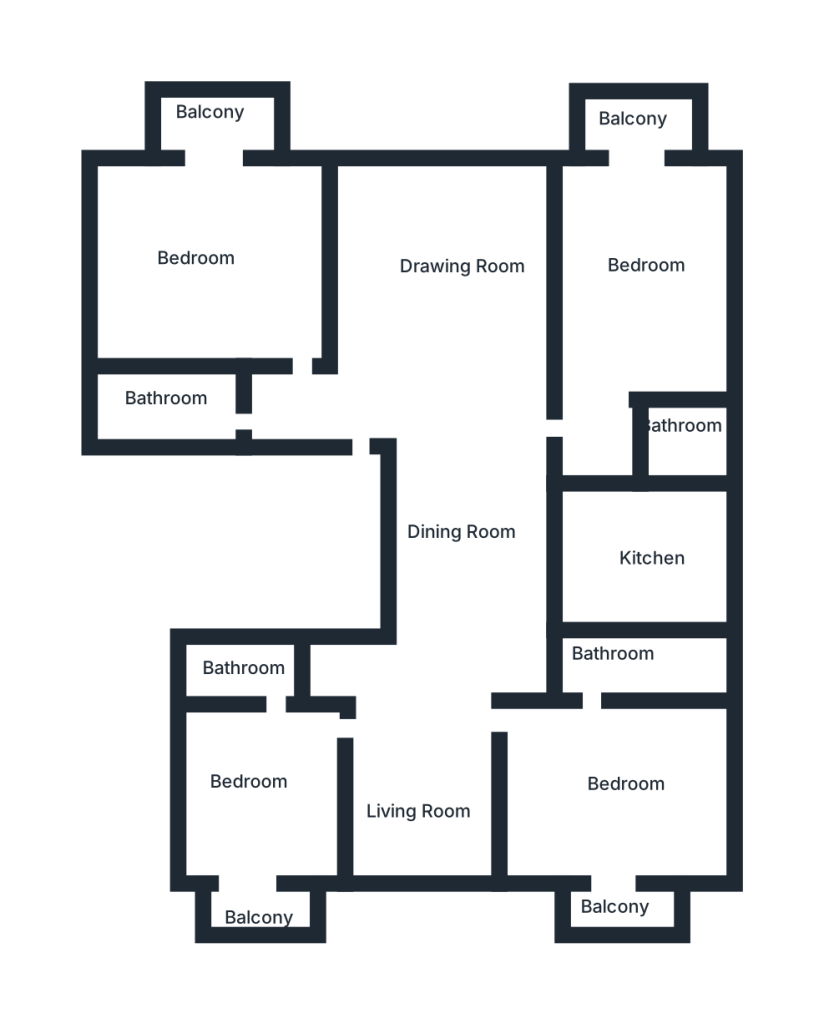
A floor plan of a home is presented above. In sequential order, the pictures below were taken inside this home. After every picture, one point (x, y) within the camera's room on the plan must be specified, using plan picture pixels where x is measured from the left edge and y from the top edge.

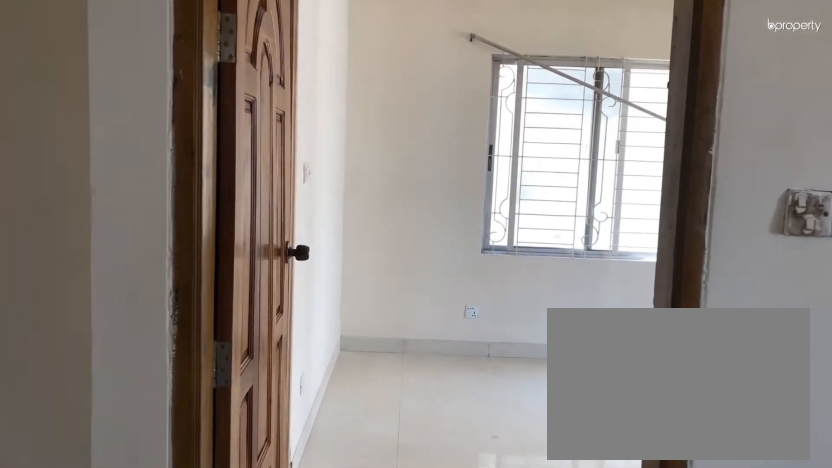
(494, 725)
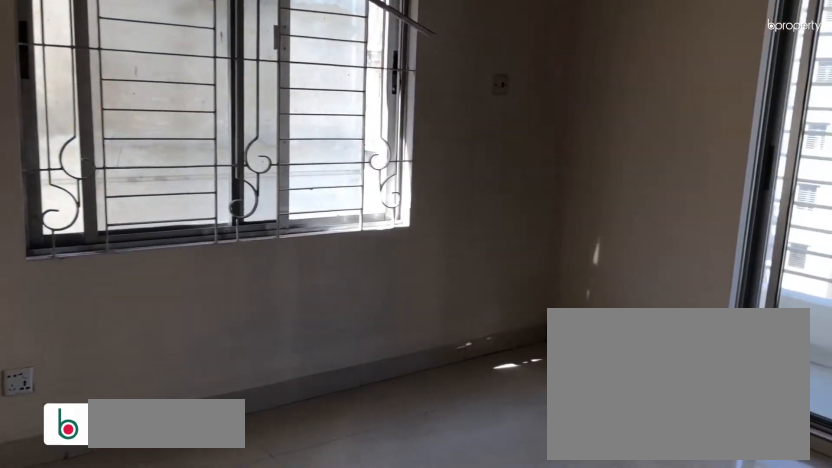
(613, 774)
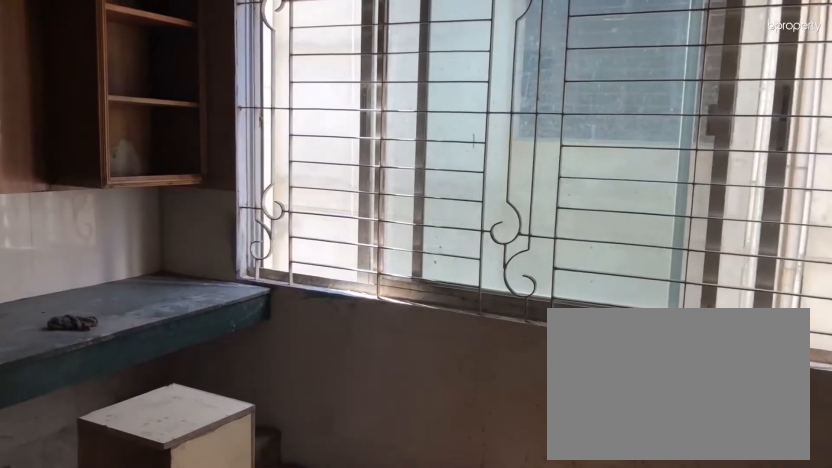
(642, 570)
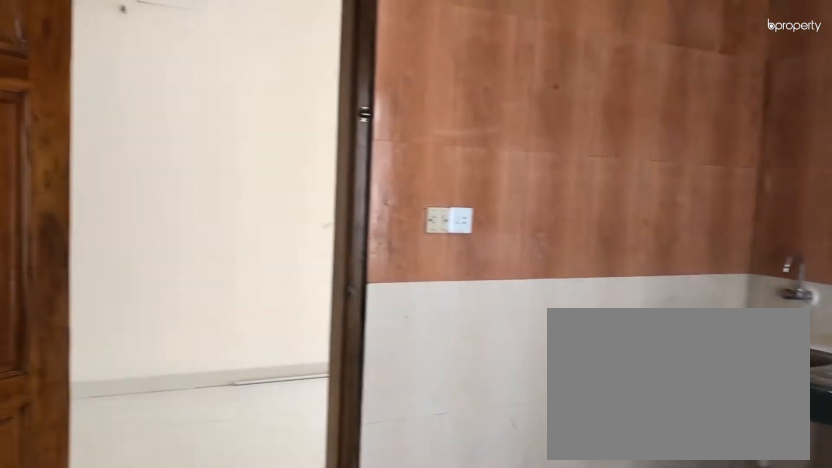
(642, 570)
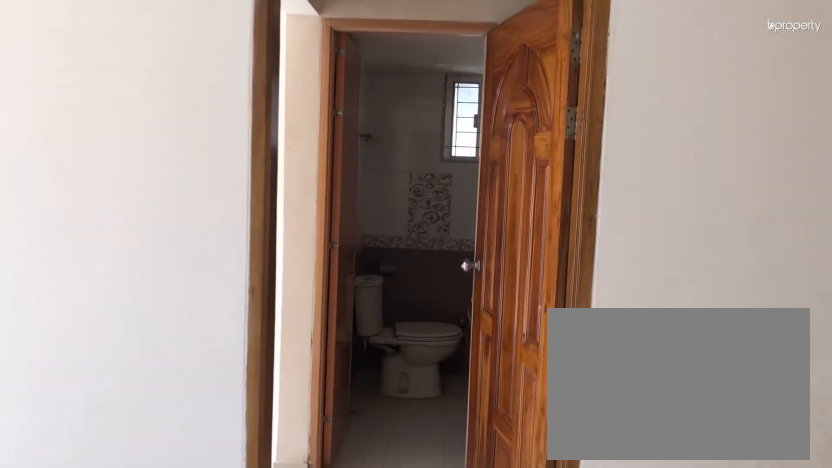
(477, 455)
